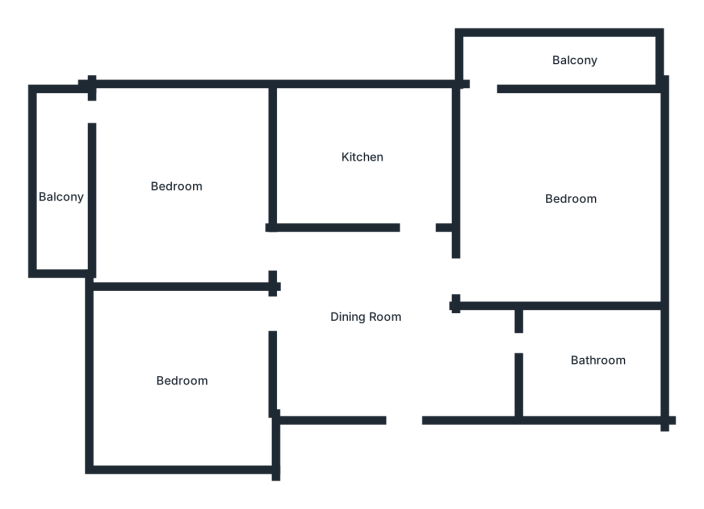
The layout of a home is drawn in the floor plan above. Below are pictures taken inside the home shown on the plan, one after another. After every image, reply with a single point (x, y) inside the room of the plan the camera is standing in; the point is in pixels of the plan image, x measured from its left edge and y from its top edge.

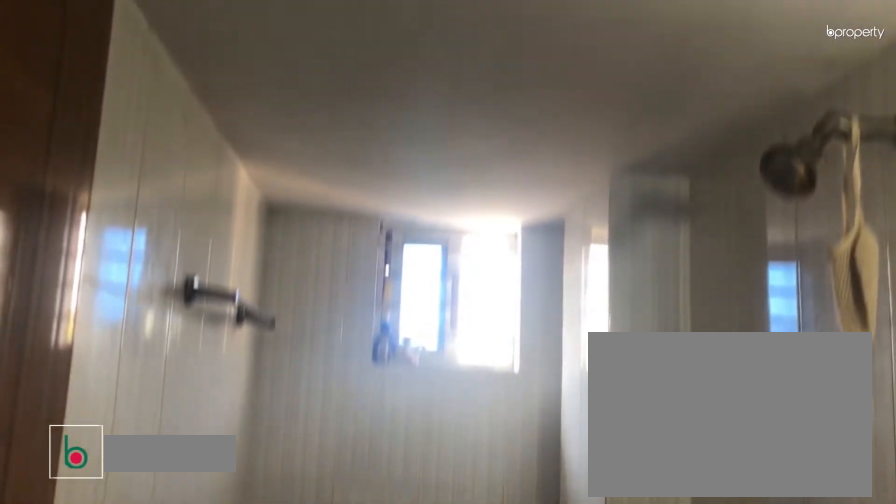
(586, 357)
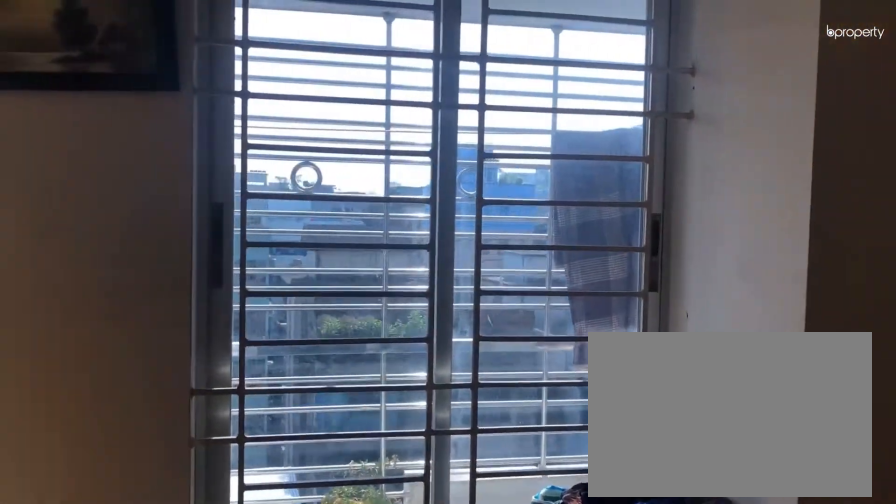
(561, 192)
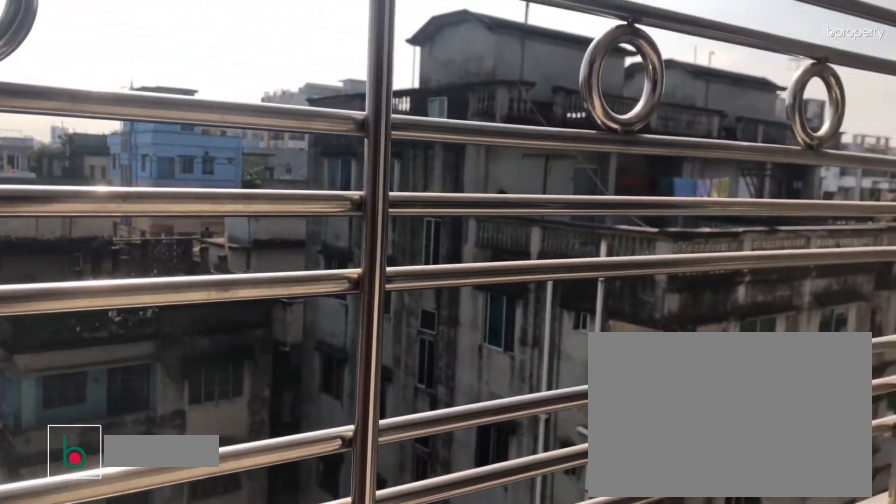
(569, 57)
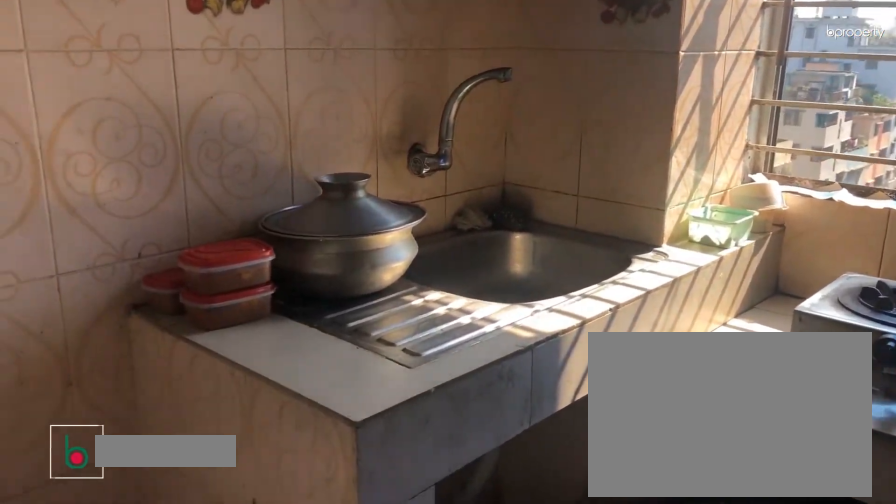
(351, 158)
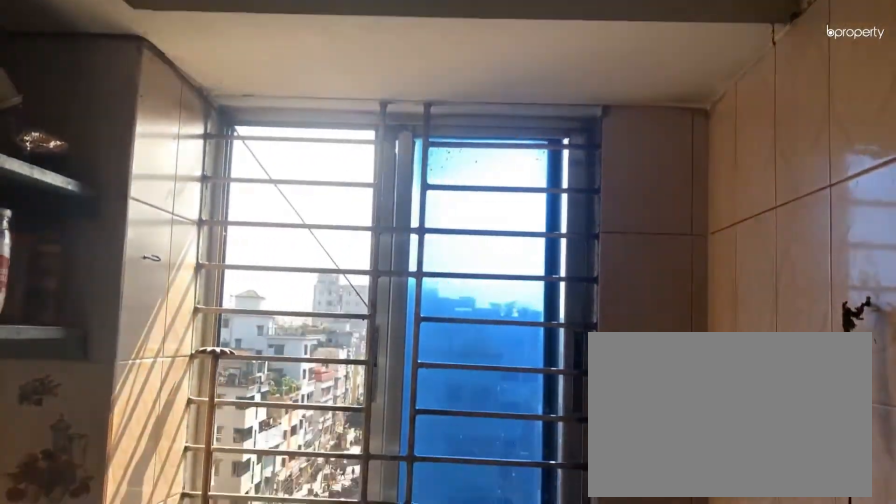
(351, 158)
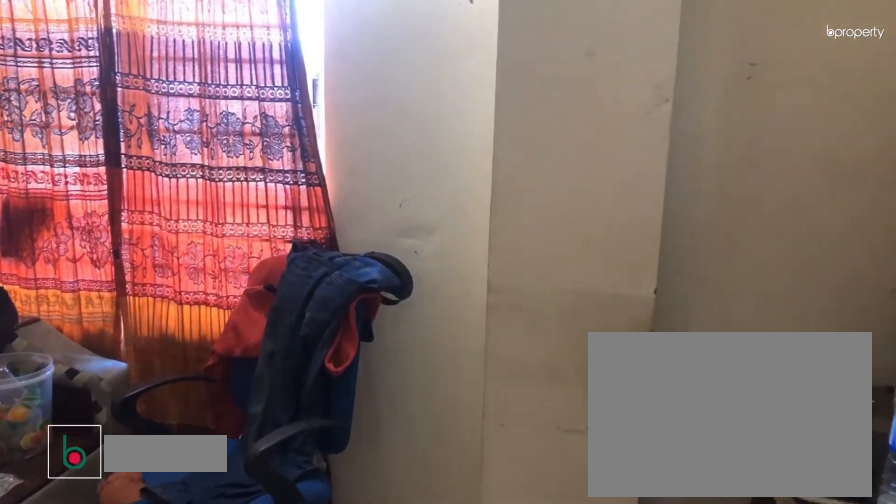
(181, 384)
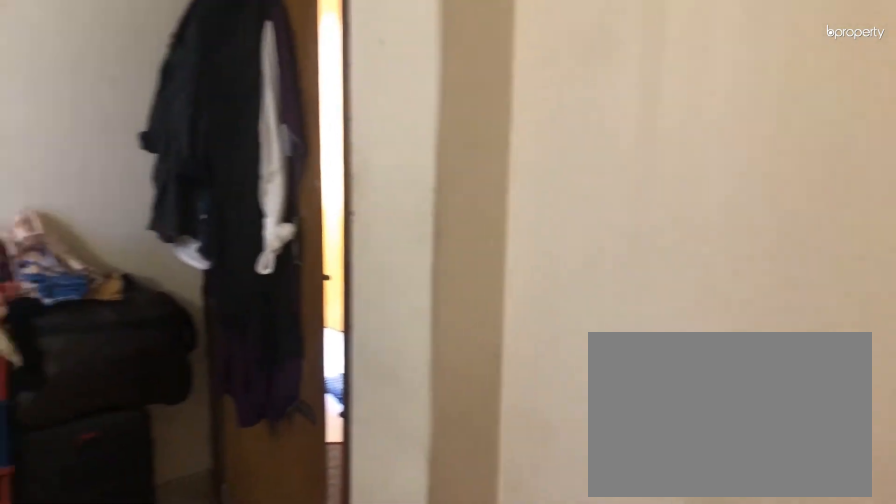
(181, 384)
